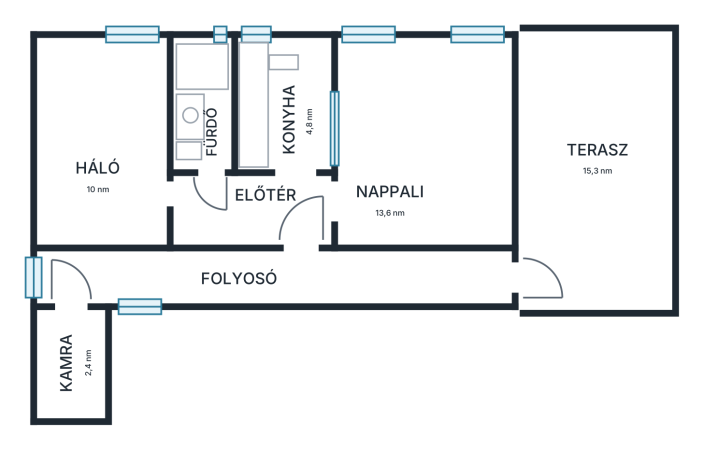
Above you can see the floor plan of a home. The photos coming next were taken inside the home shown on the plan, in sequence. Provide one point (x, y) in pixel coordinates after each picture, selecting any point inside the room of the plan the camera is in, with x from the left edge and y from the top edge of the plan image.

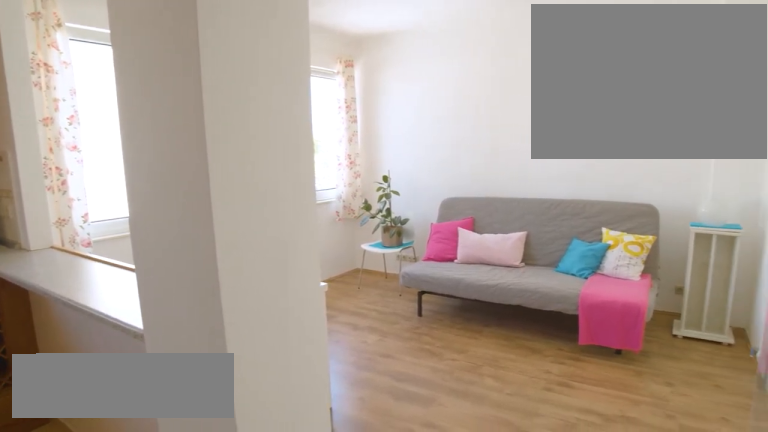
(422, 137)
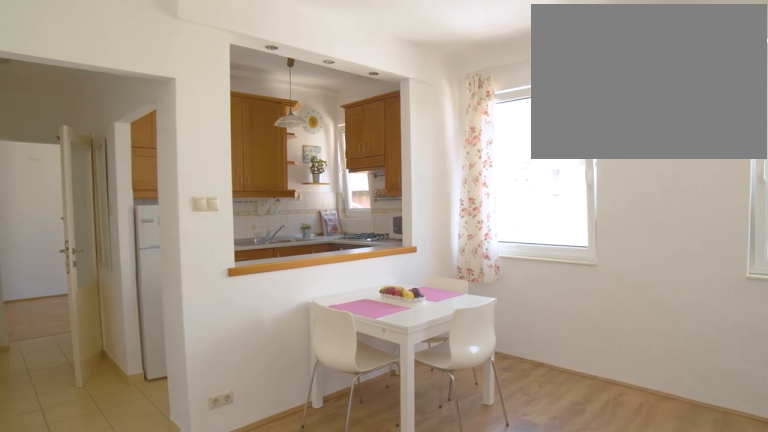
(421, 137)
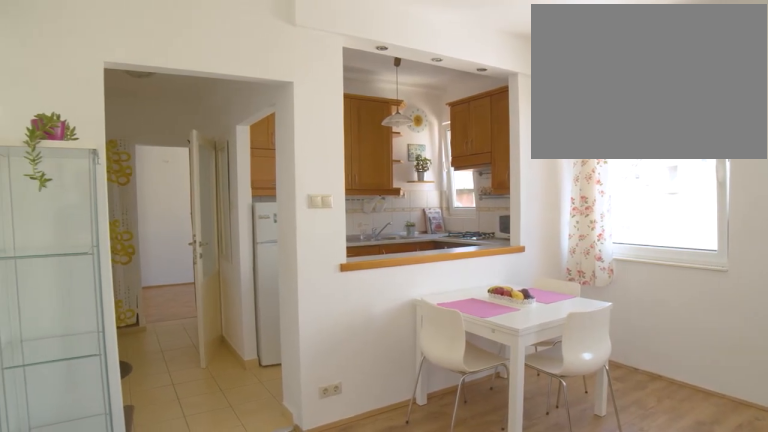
(421, 137)
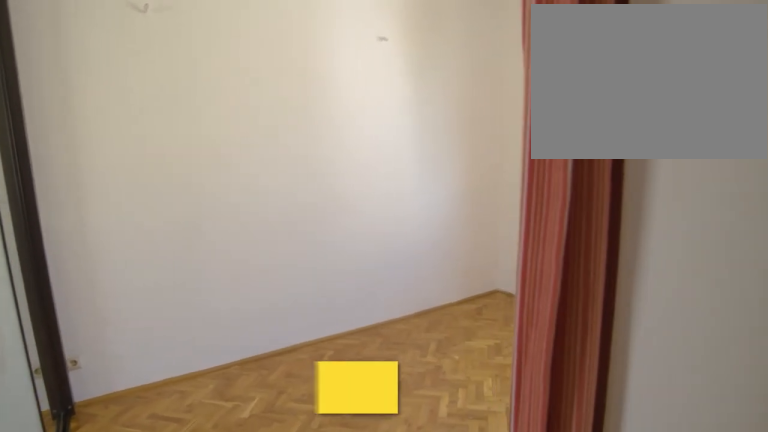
(99, 135)
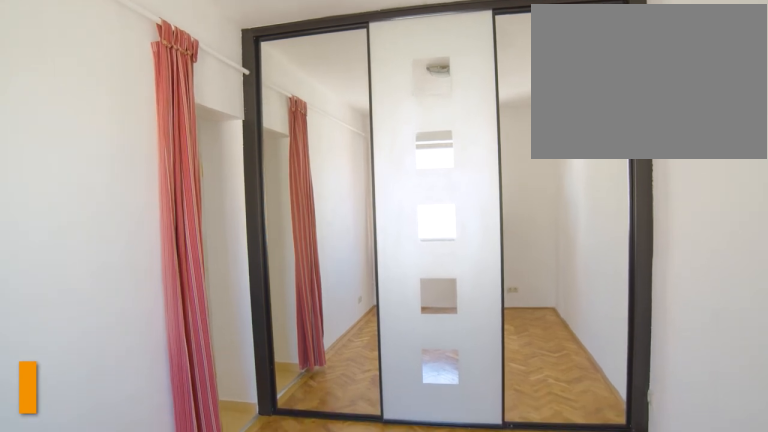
(100, 135)
